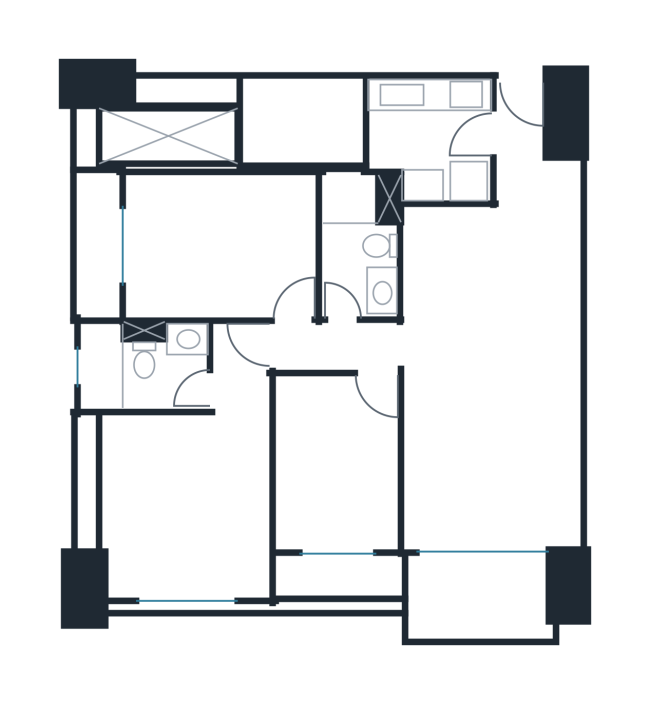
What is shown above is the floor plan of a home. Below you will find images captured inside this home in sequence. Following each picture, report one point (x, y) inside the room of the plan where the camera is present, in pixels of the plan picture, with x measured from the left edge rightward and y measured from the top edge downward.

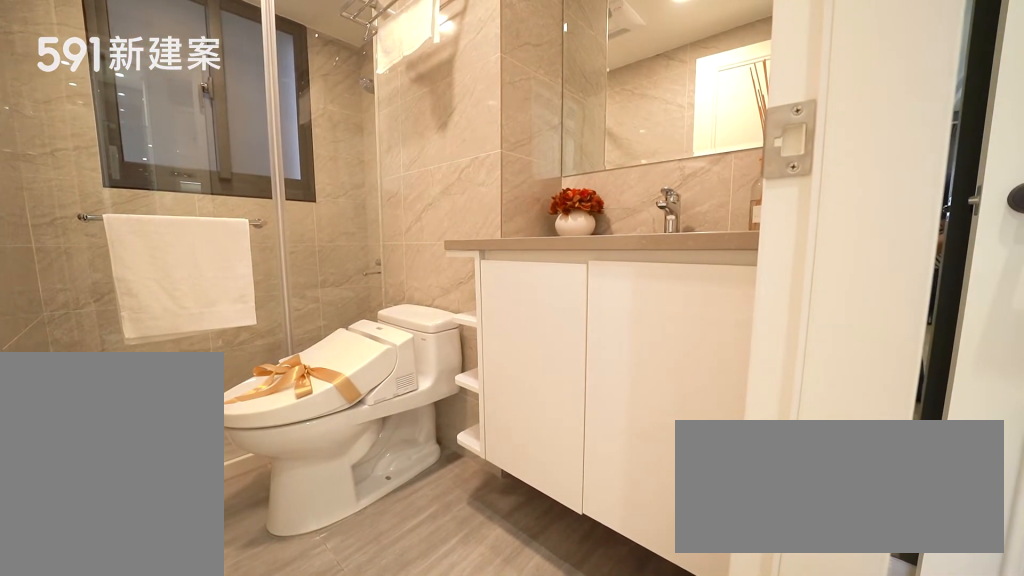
(140, 365)
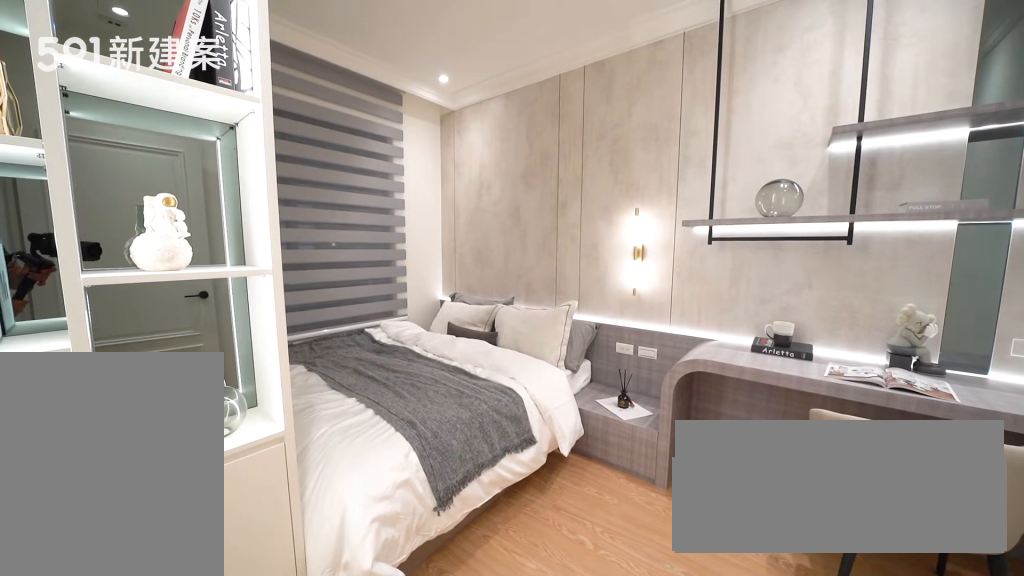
(215, 243)
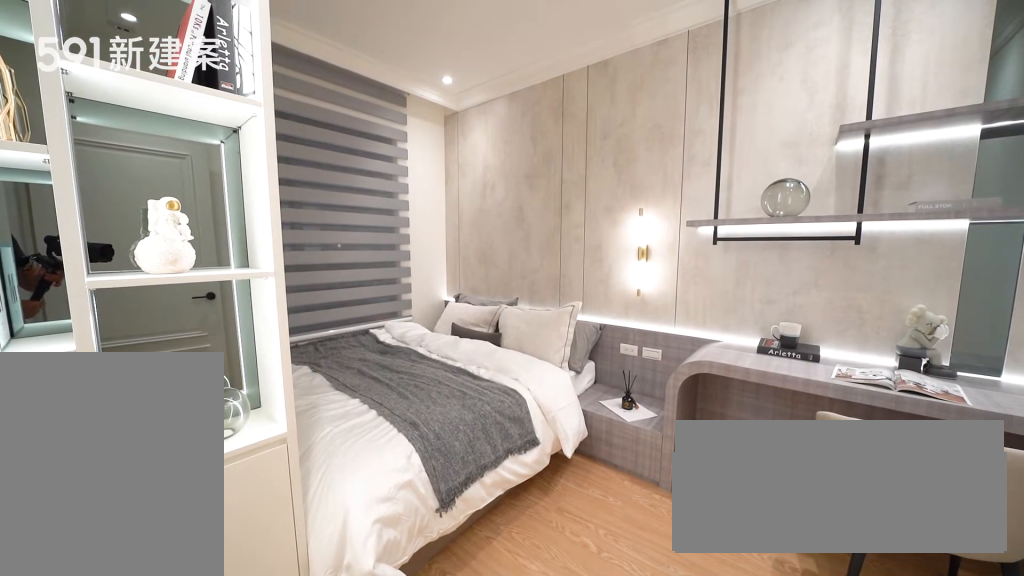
(215, 243)
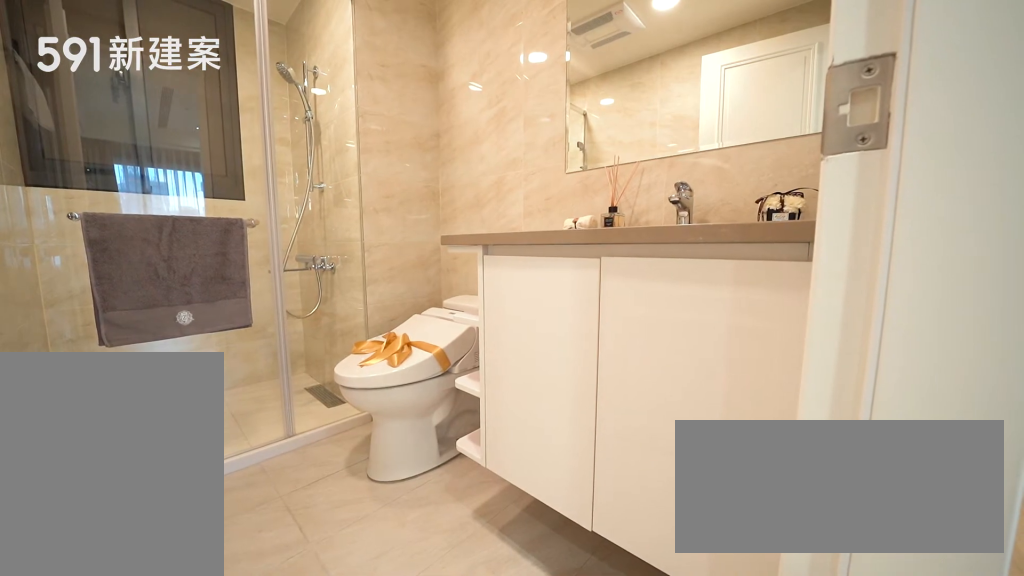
(357, 244)
